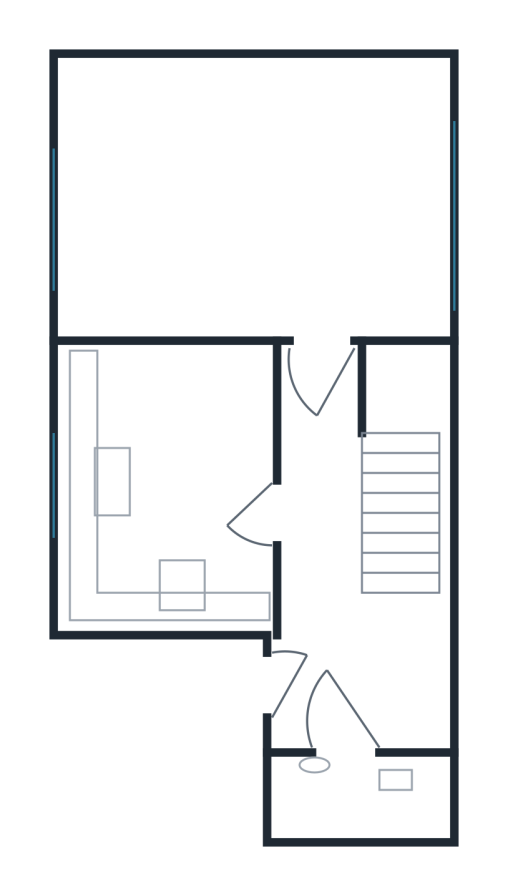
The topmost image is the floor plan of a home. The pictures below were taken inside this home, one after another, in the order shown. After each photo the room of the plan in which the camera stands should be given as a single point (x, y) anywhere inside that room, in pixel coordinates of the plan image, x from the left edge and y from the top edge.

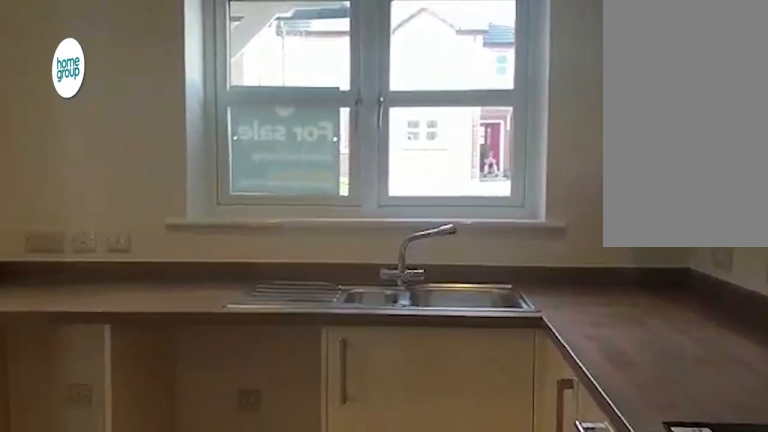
(228, 416)
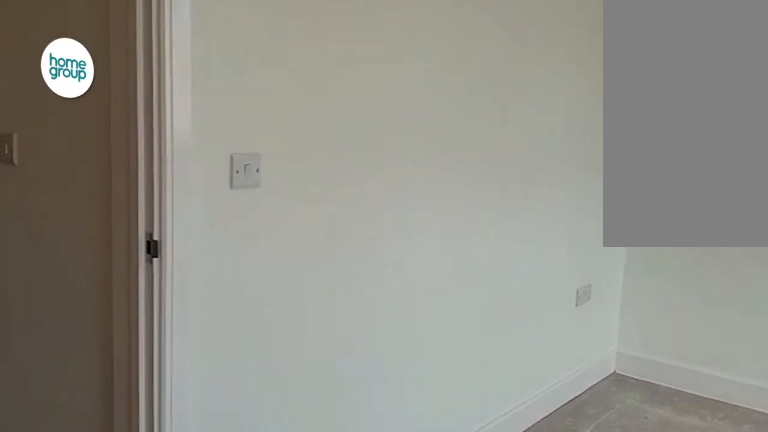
(255, 236)
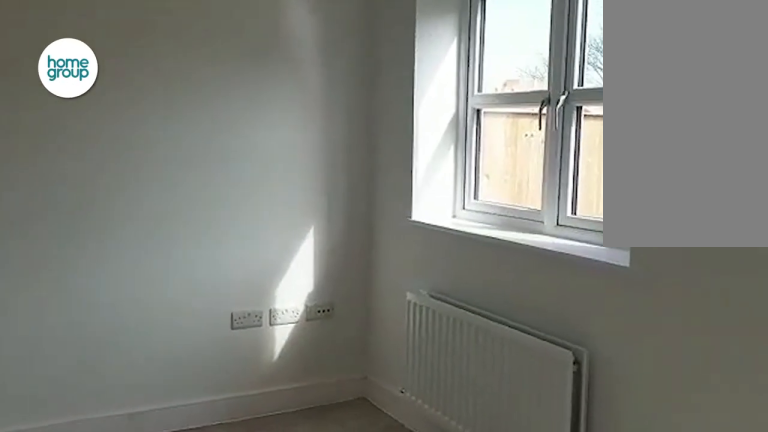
(257, 237)
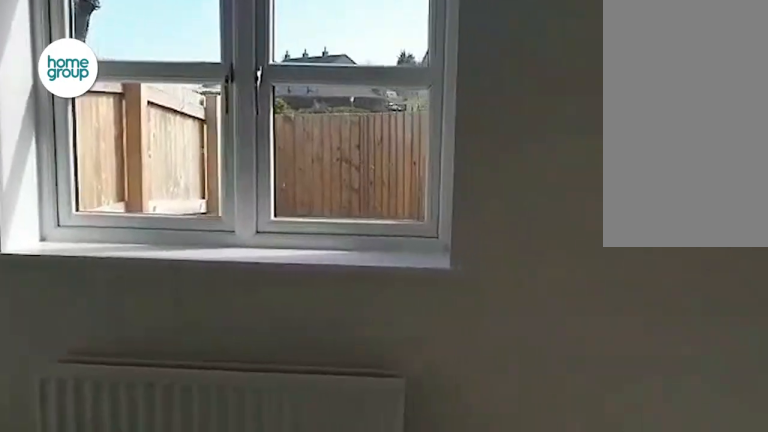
(174, 307)
